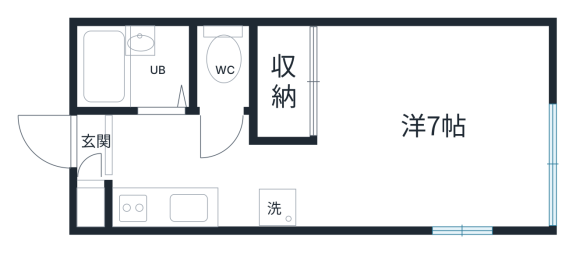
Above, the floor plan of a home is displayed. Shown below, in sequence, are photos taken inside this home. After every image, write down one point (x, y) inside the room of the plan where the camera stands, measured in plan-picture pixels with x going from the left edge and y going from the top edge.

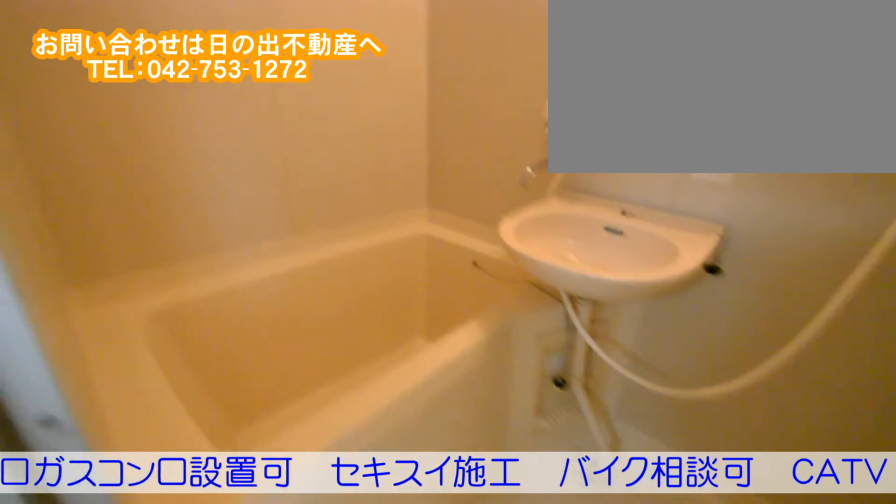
(128, 75)
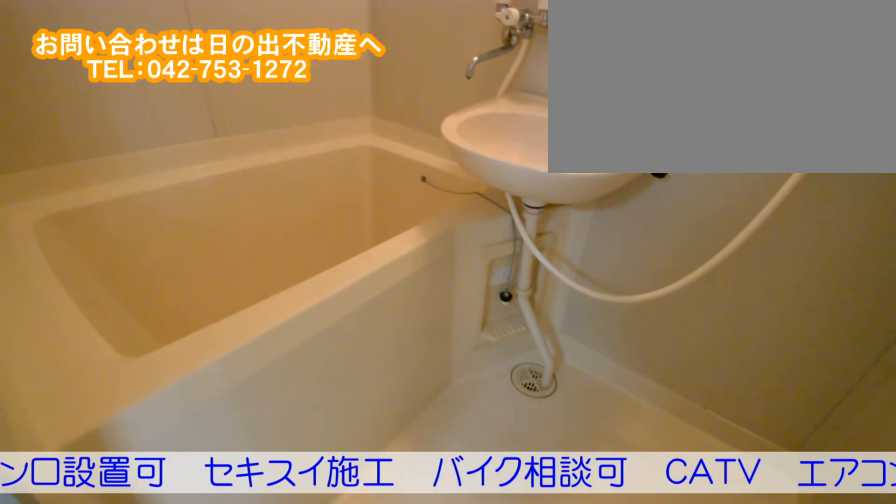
(128, 75)
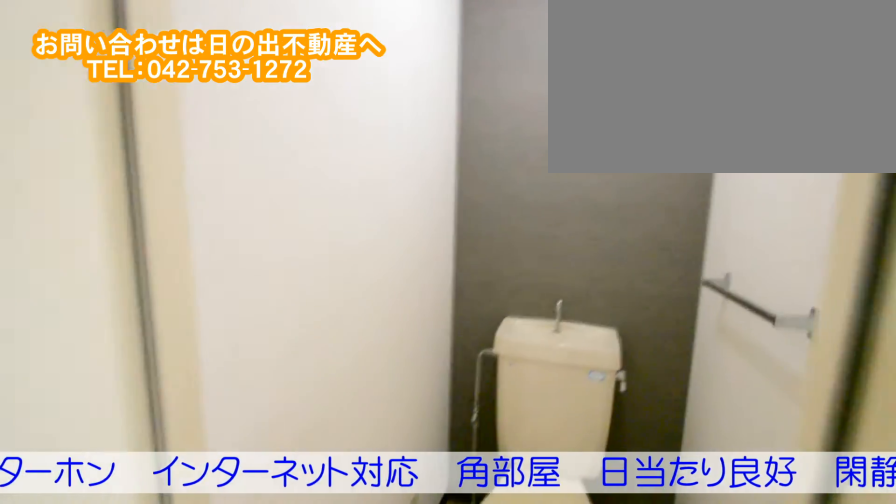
(217, 72)
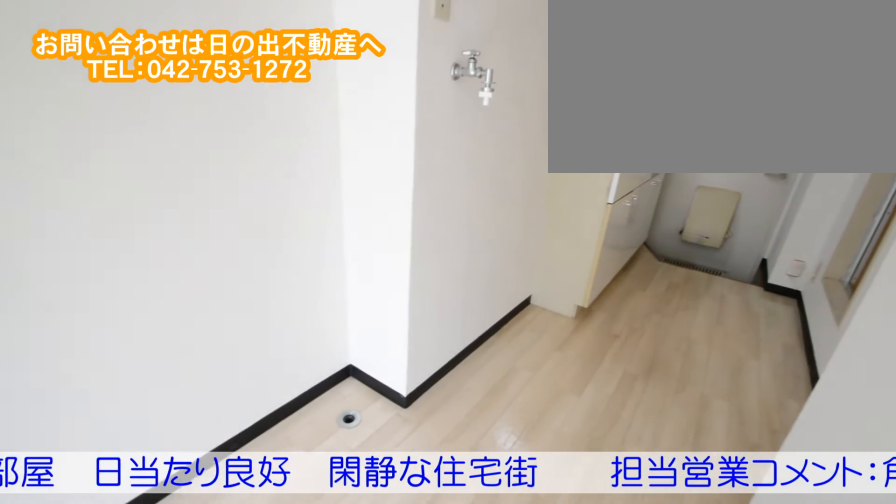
(187, 148)
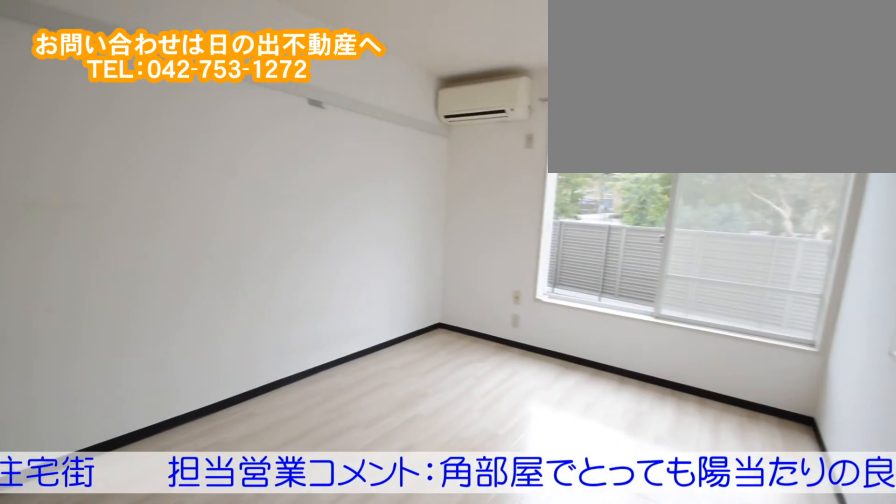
(441, 81)
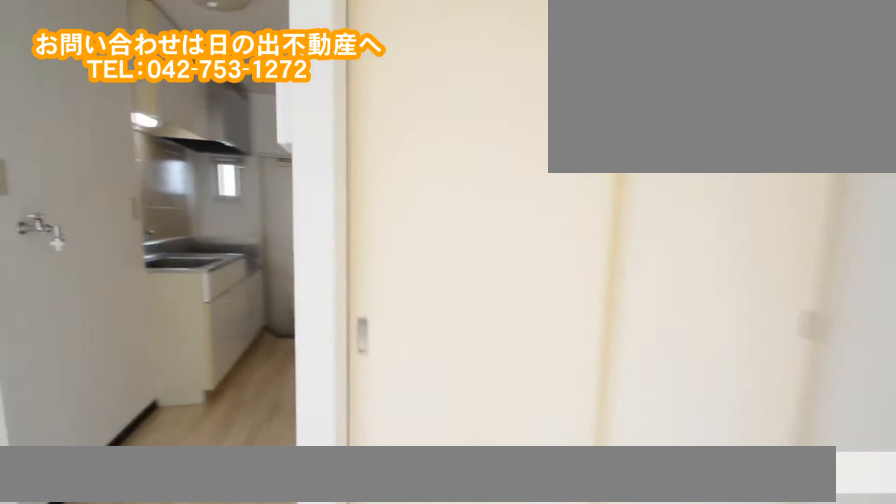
(441, 81)
